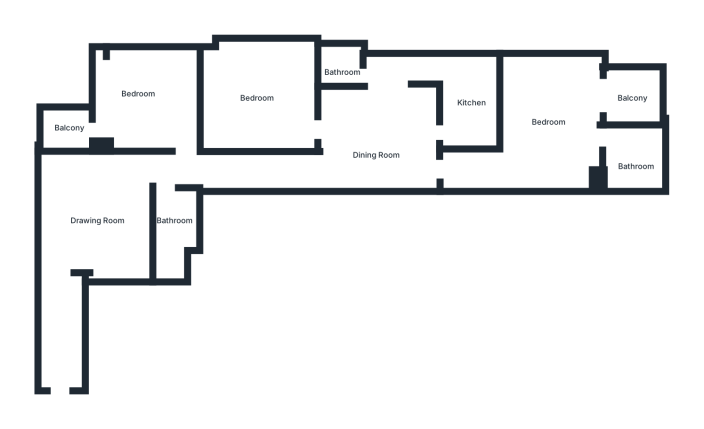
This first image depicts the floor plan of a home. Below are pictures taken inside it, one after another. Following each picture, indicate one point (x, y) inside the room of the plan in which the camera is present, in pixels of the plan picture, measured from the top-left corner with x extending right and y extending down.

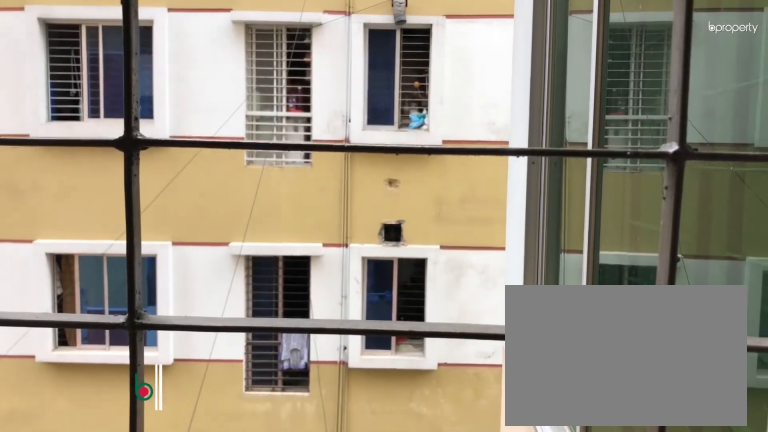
(61, 131)
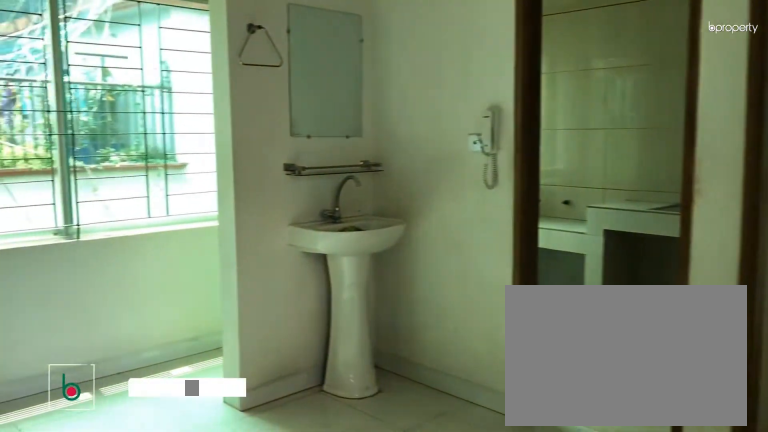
(379, 129)
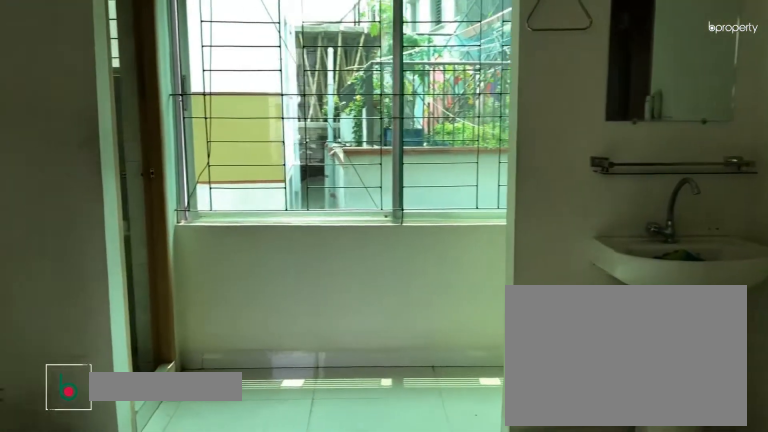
(379, 129)
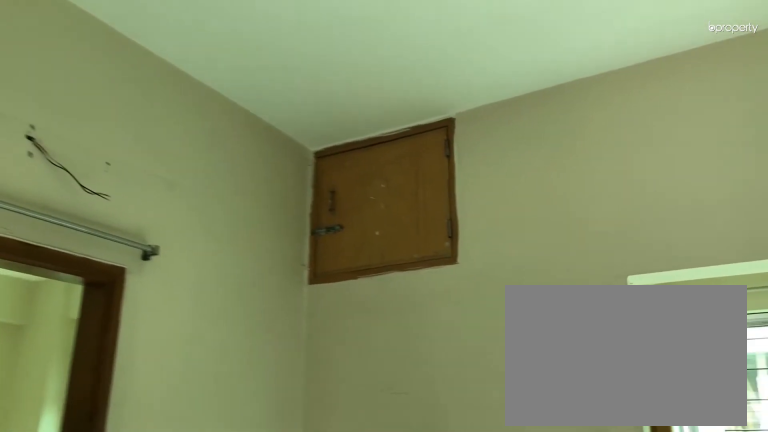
(379, 129)
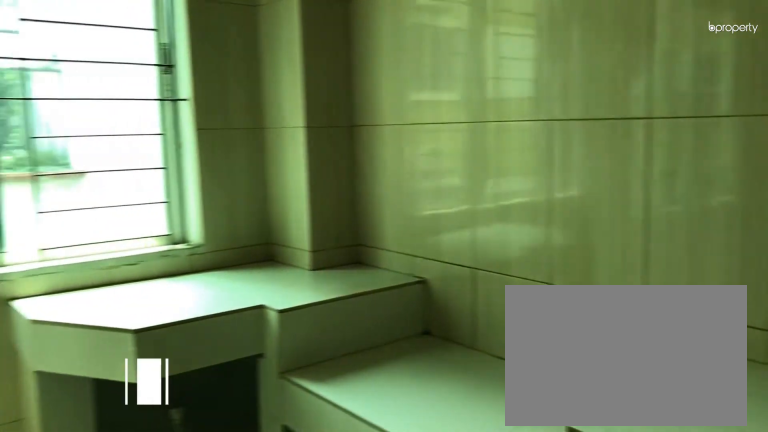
(470, 102)
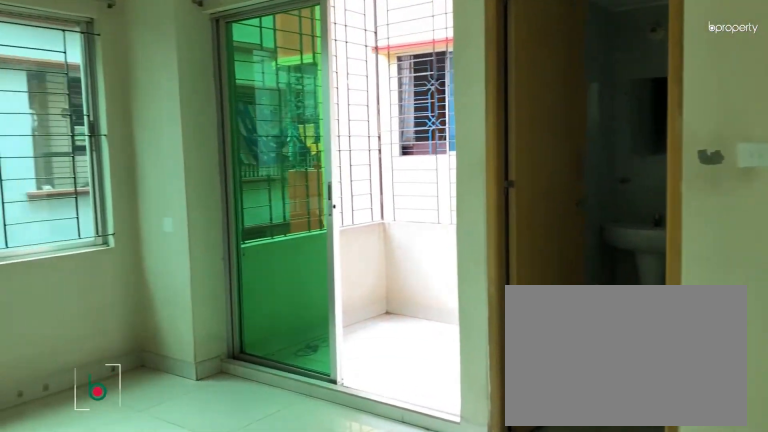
(560, 121)
